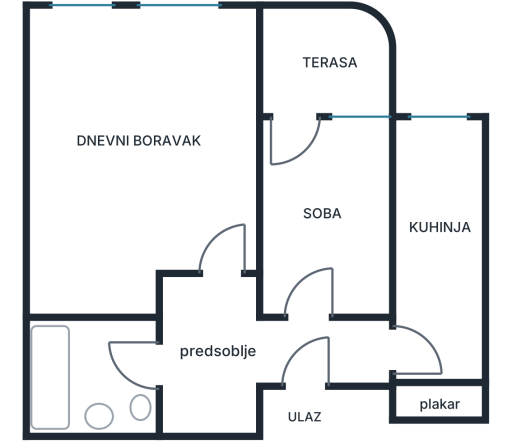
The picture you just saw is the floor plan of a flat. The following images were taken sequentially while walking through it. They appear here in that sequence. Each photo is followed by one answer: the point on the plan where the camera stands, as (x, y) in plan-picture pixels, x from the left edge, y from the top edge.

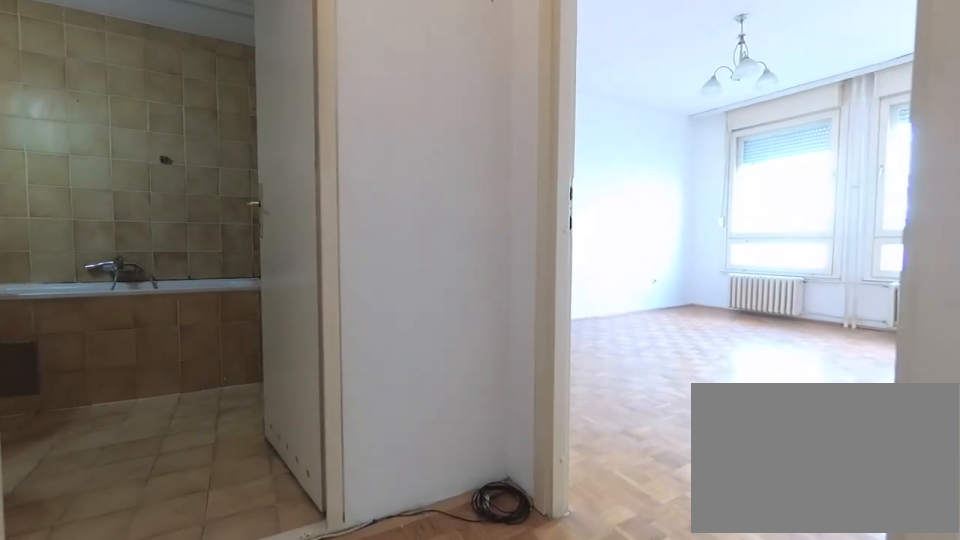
(258, 366)
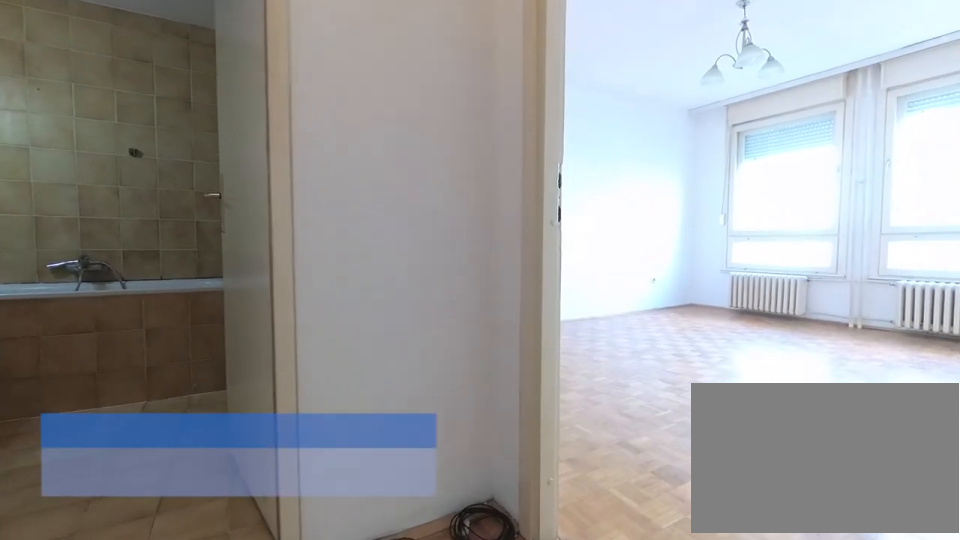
(229, 349)
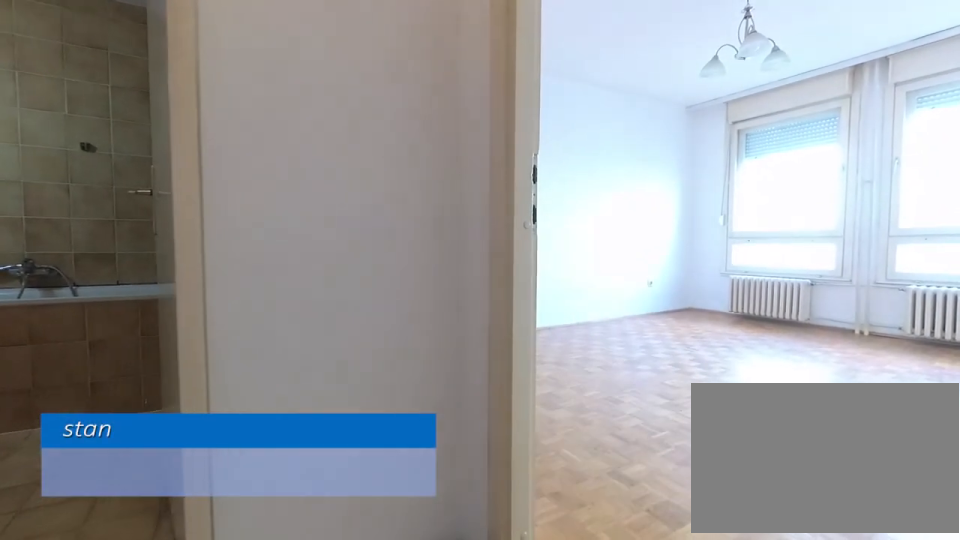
(220, 339)
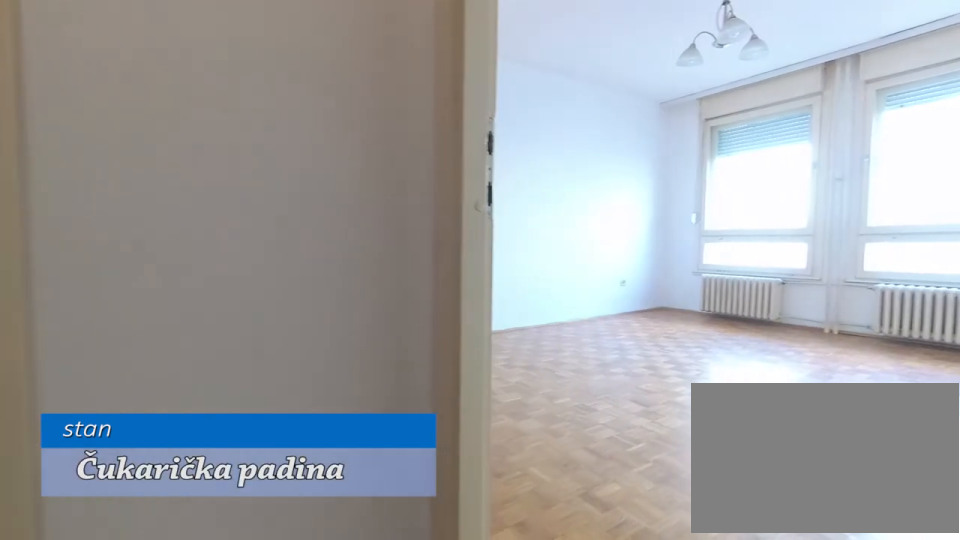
(219, 328)
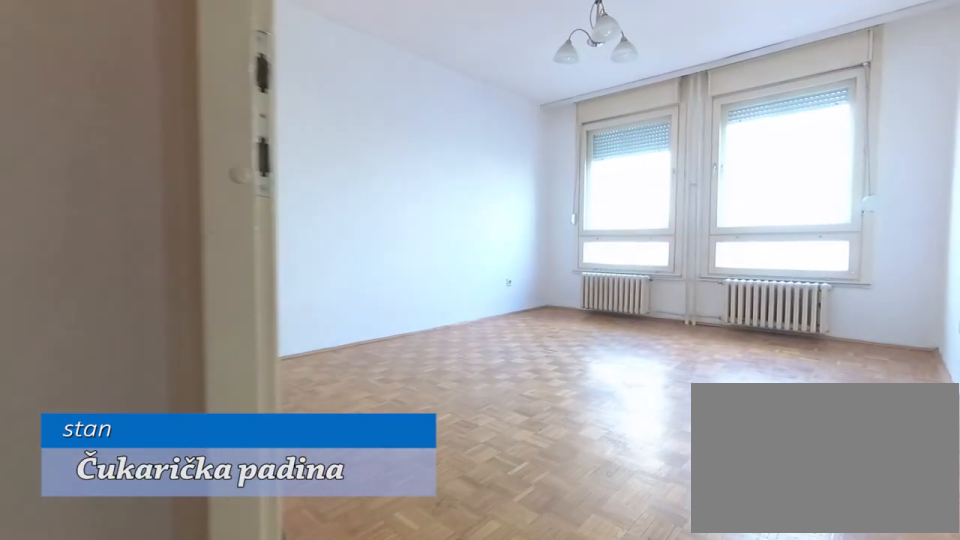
(219, 311)
